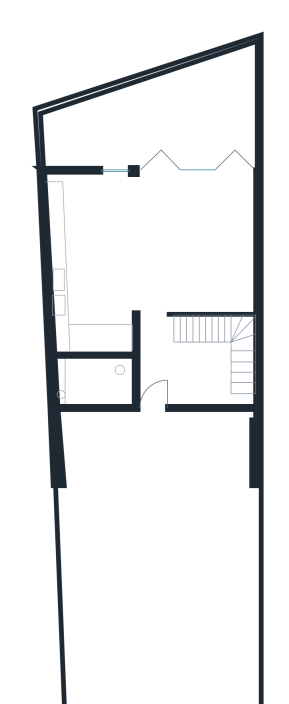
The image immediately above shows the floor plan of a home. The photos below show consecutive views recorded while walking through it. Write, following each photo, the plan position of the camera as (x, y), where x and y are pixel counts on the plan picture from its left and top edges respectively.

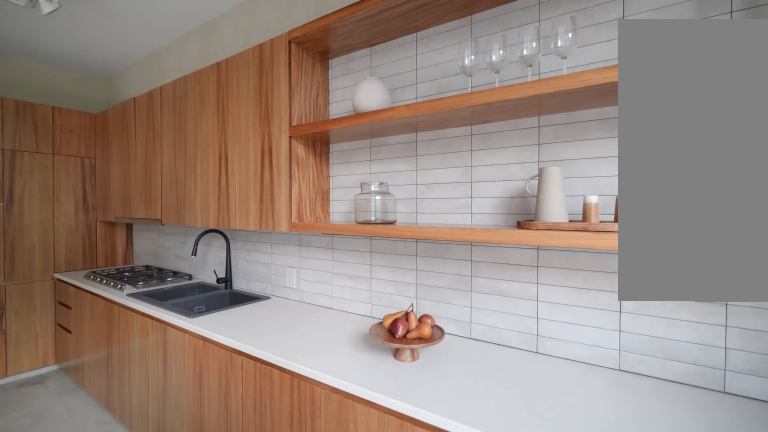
(81, 209)
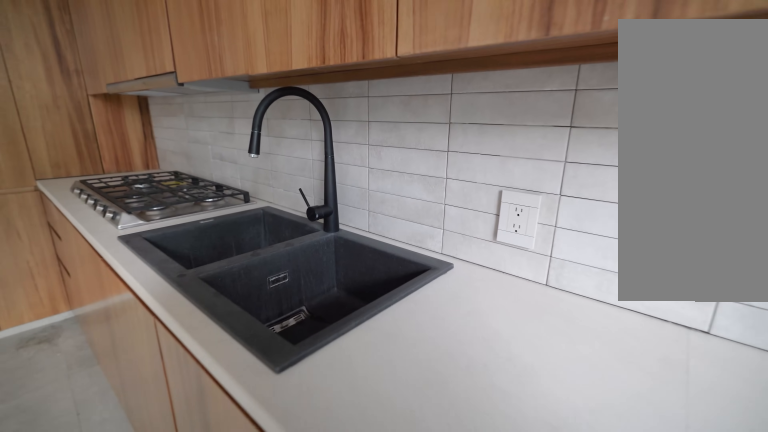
(80, 247)
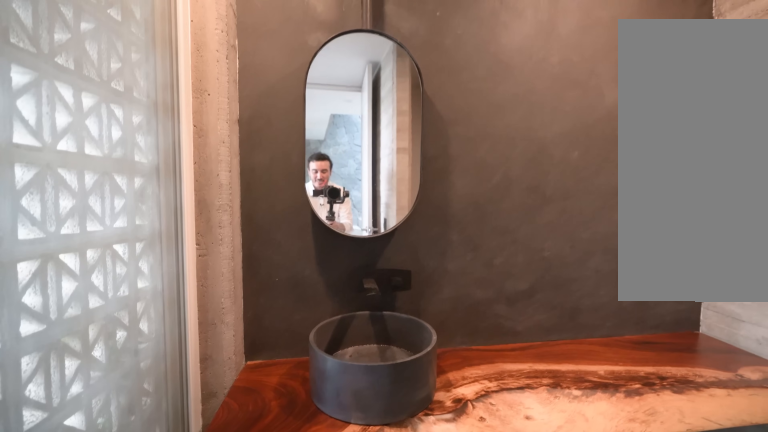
(81, 392)
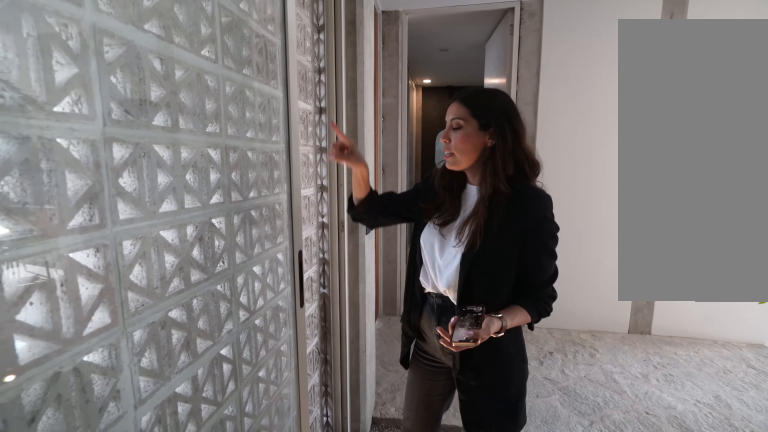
(206, 397)
